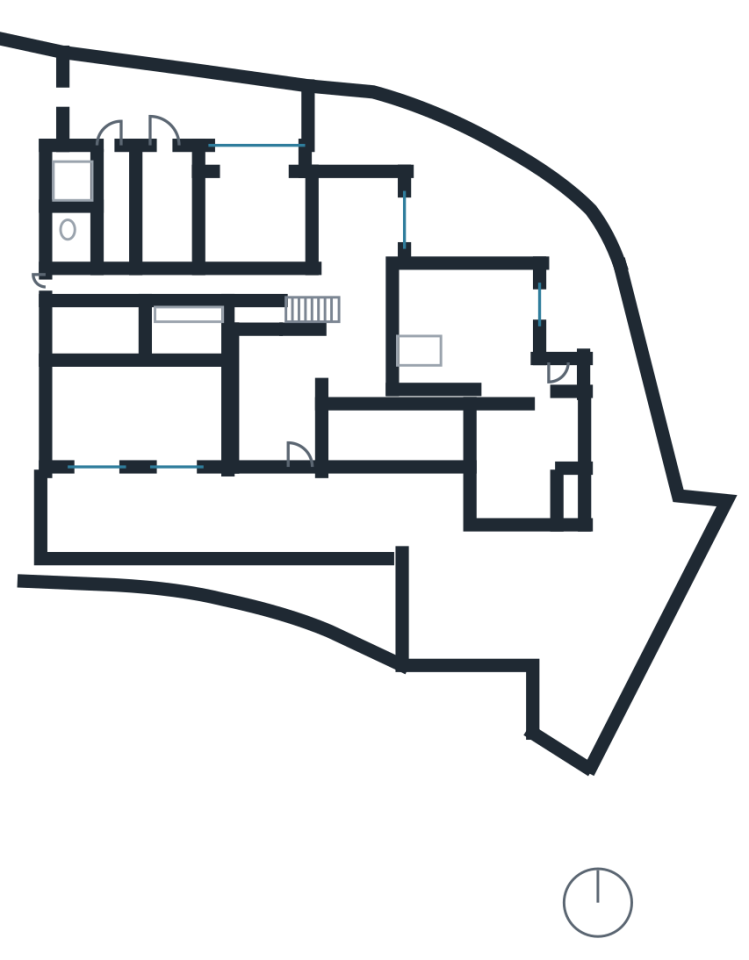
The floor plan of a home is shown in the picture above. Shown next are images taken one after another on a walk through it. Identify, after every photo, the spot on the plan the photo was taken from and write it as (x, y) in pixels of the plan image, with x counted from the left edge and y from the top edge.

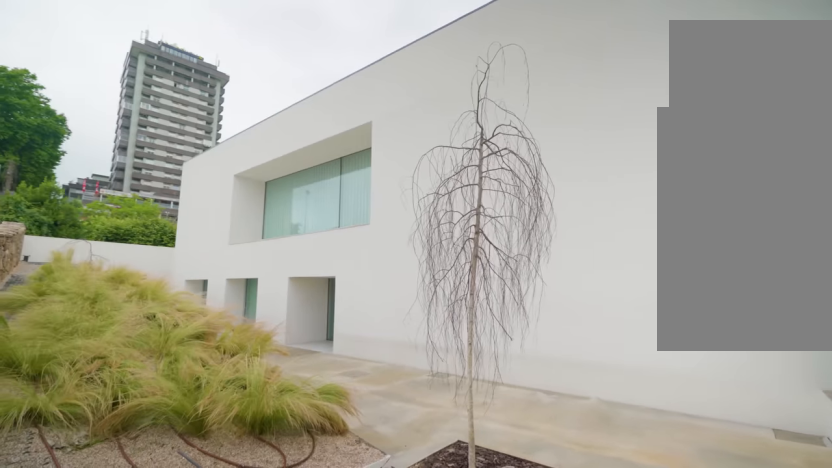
(424, 602)
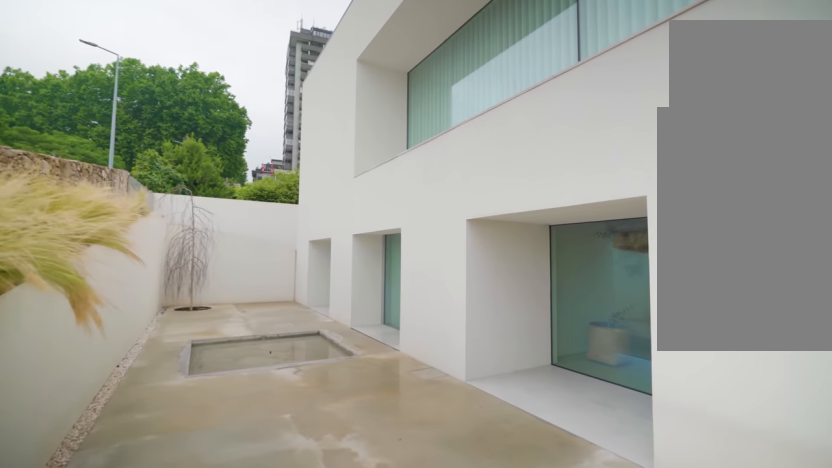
(299, 509)
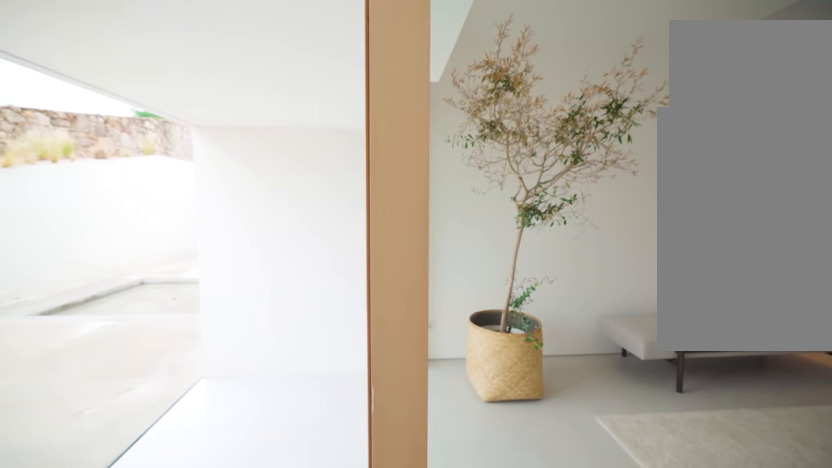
(300, 447)
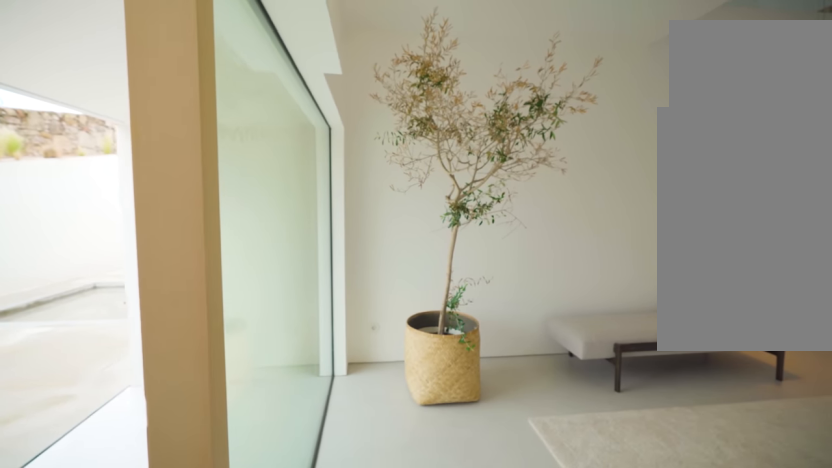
(300, 447)
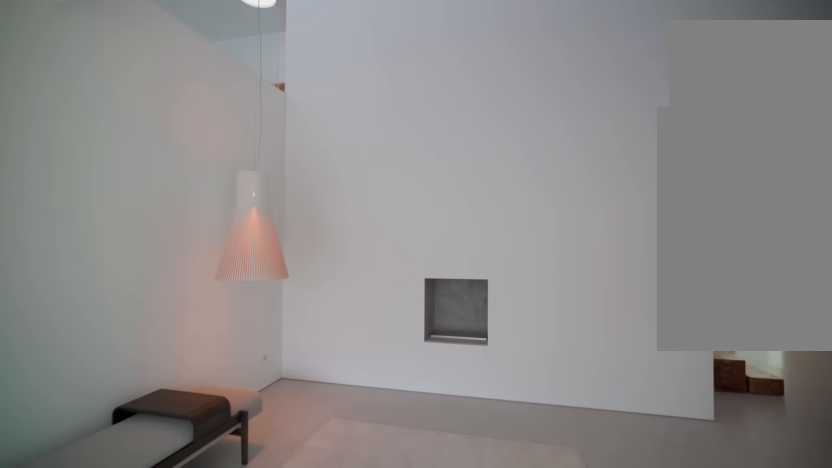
(275, 364)
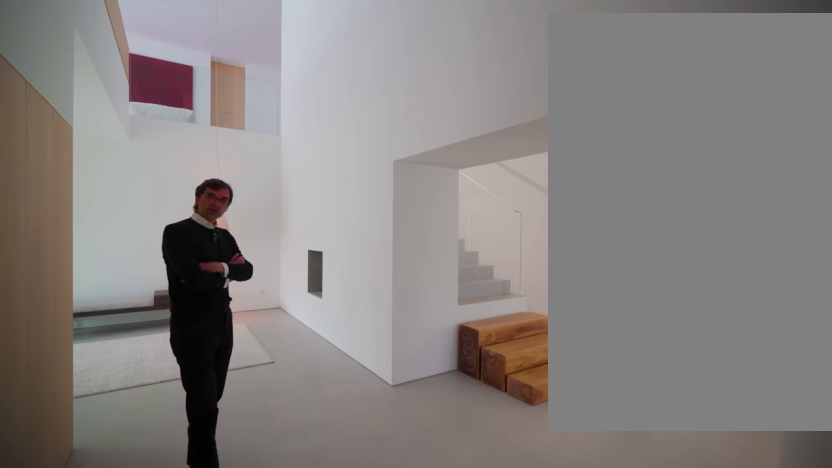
(373, 356)
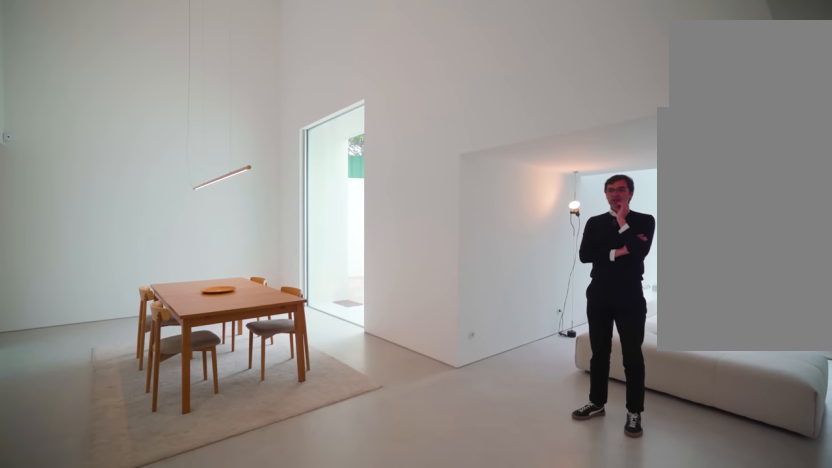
(358, 315)
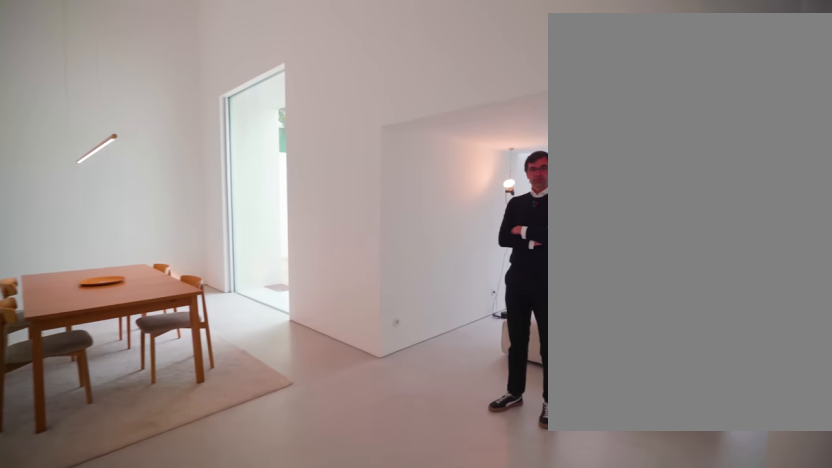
(351, 321)
